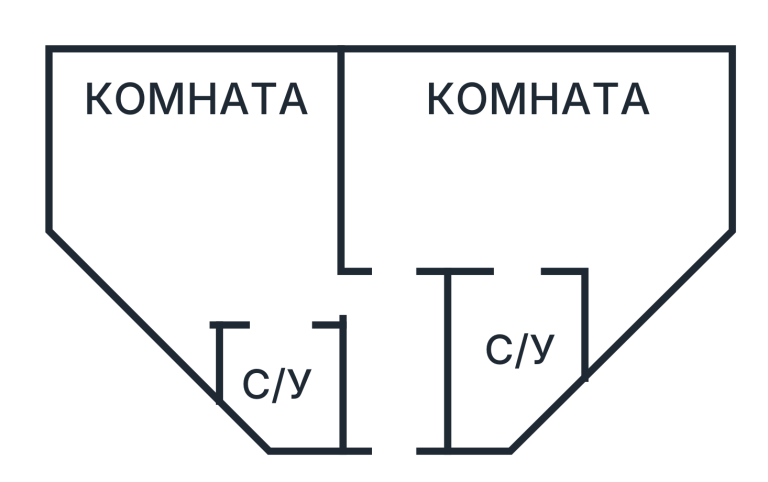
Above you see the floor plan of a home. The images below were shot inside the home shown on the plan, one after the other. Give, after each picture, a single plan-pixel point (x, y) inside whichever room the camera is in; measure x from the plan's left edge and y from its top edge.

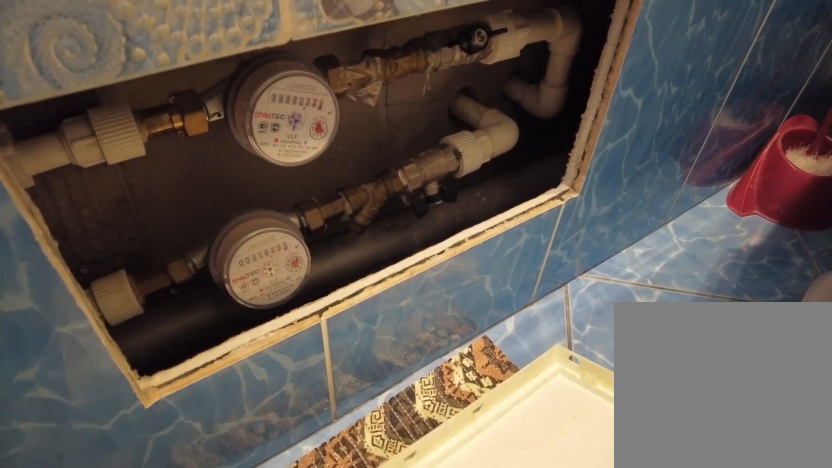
(296, 368)
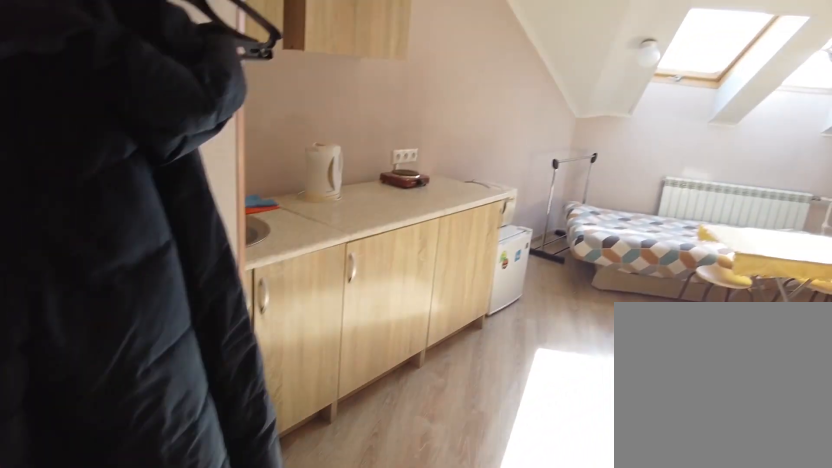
(258, 283)
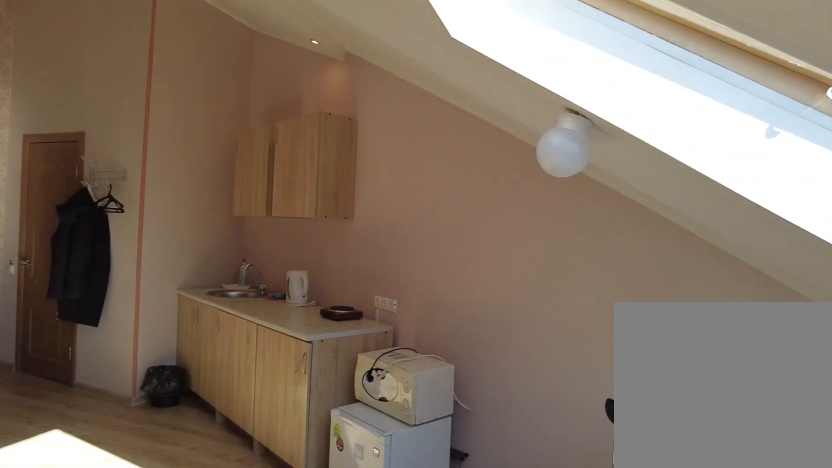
(284, 125)
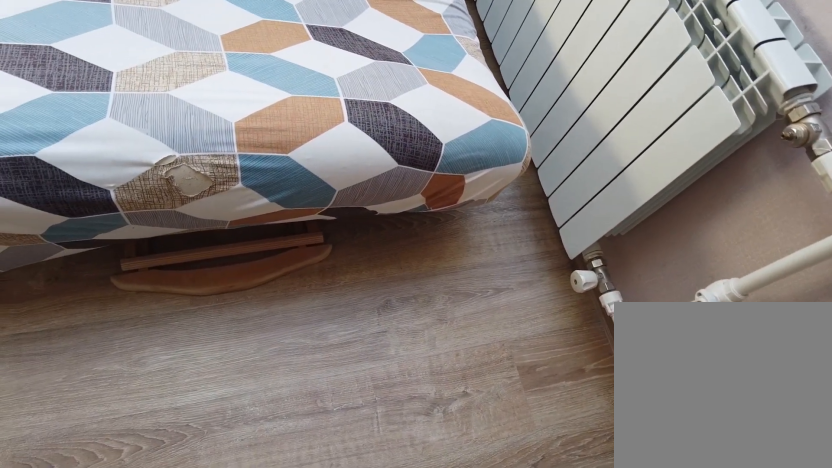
(284, 125)
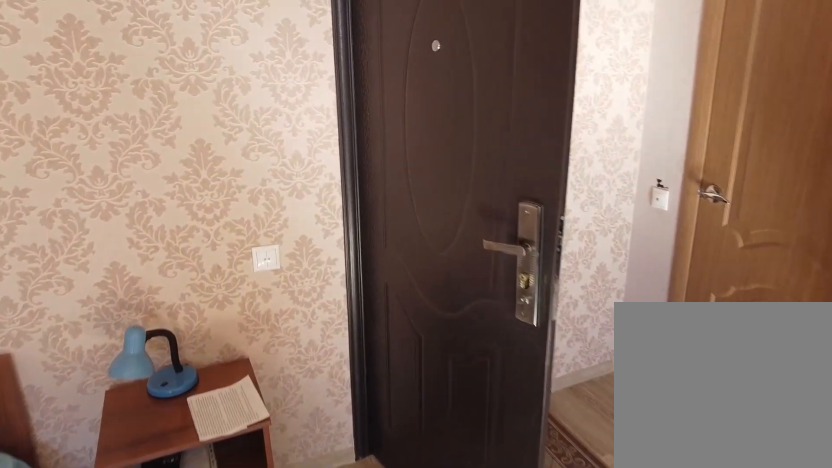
(304, 234)
